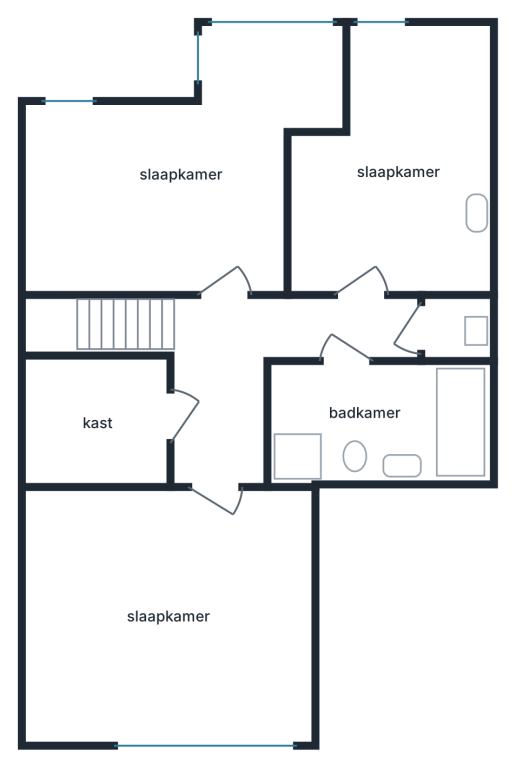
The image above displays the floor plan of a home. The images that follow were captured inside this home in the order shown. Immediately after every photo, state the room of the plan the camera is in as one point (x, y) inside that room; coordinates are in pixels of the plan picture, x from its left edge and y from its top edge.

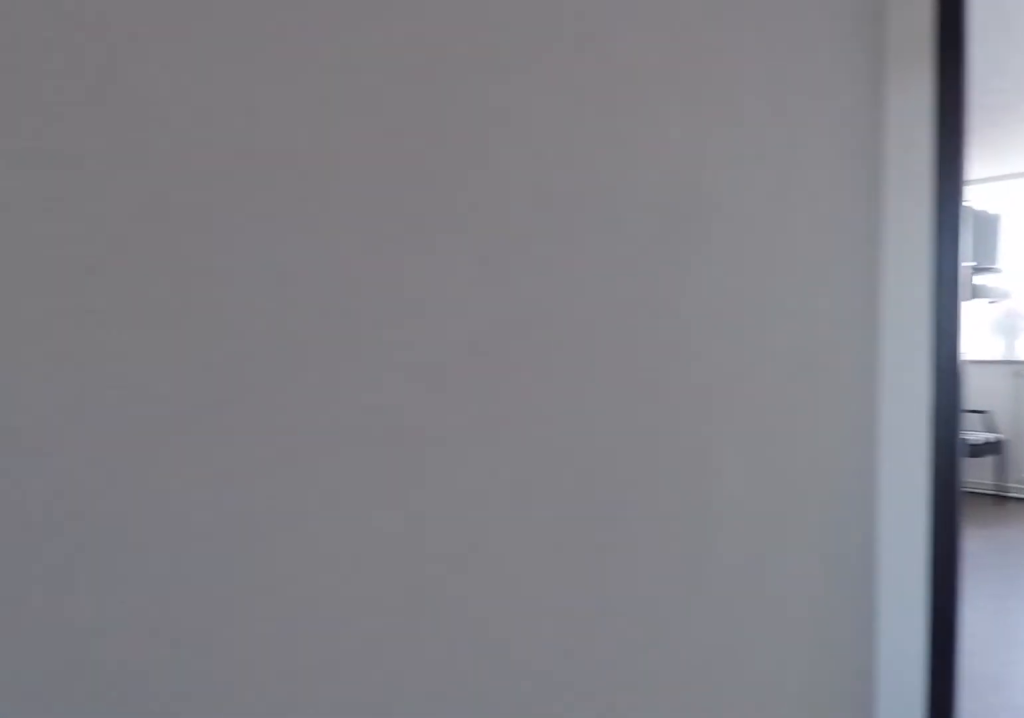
(218, 446)
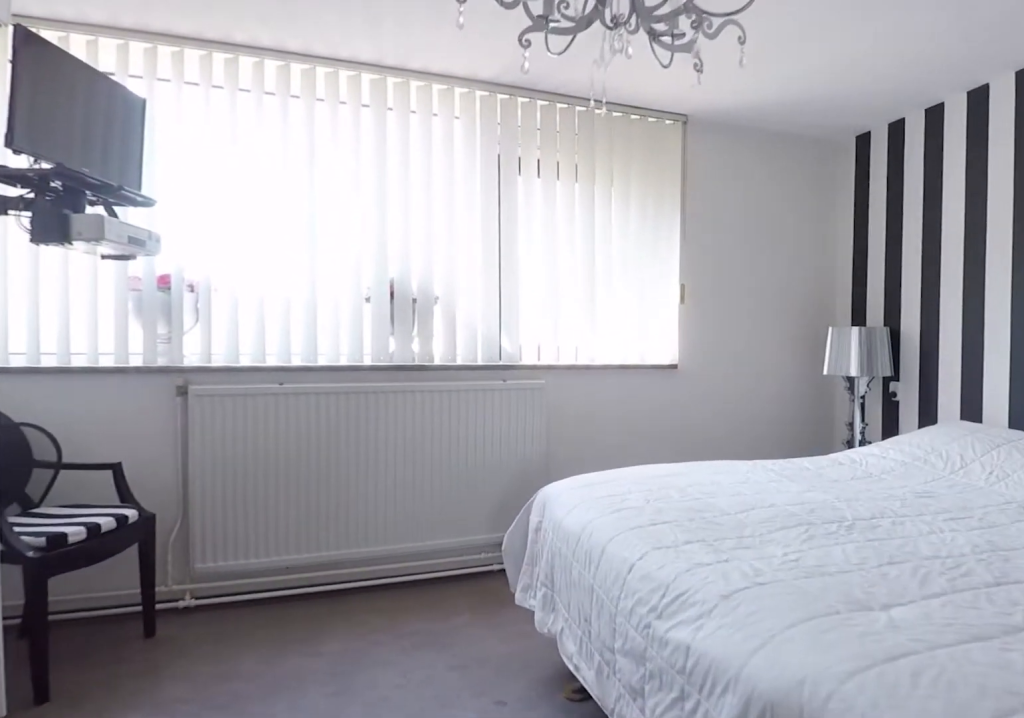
(167, 617)
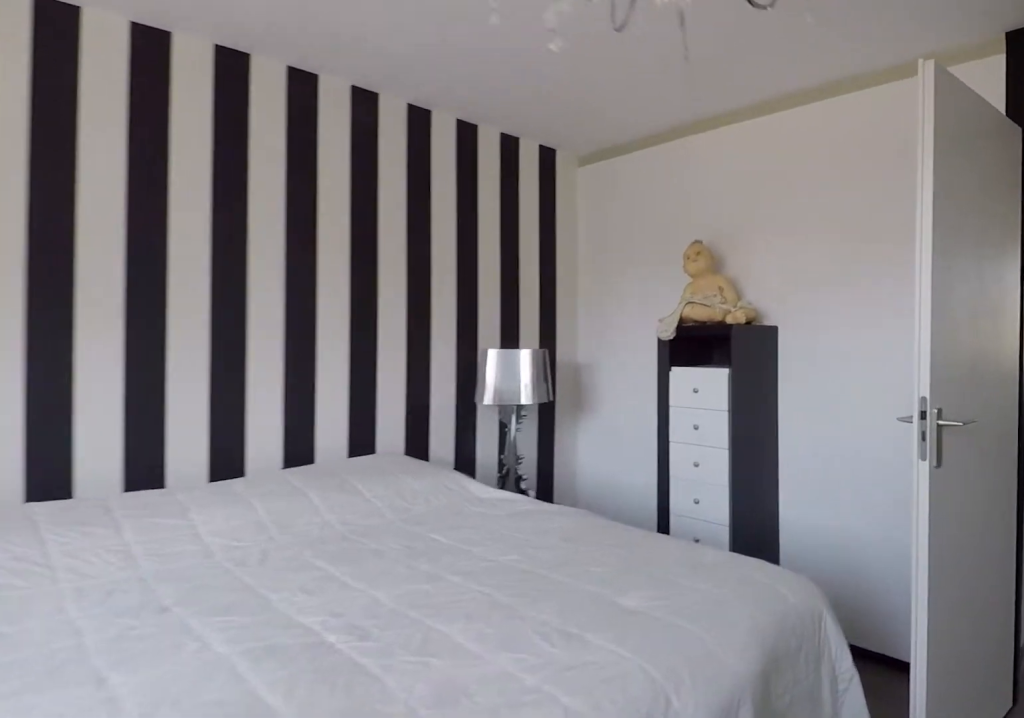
(167, 617)
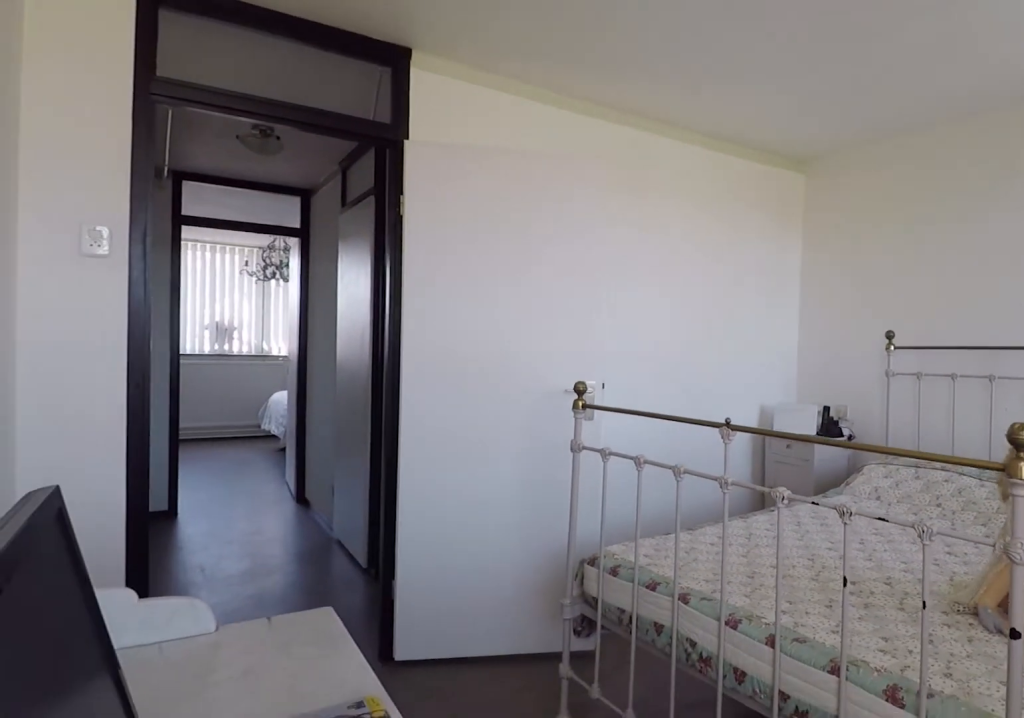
(103, 203)
